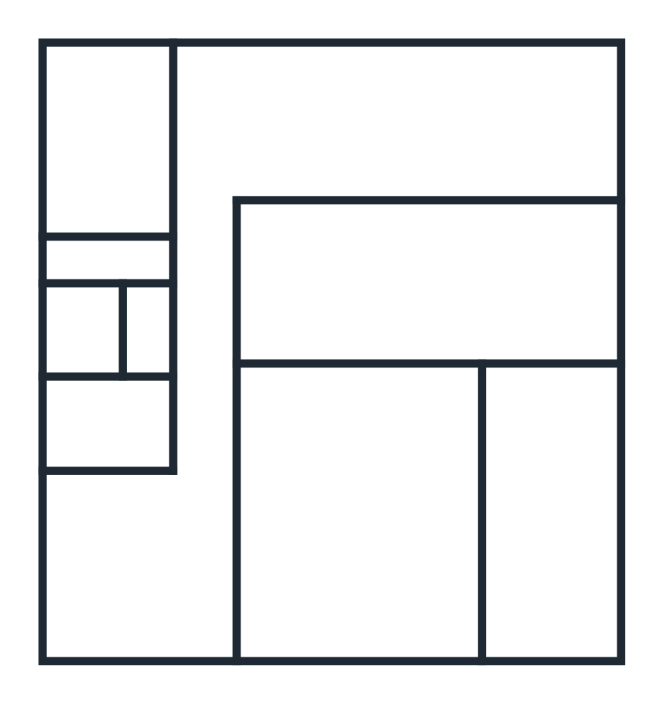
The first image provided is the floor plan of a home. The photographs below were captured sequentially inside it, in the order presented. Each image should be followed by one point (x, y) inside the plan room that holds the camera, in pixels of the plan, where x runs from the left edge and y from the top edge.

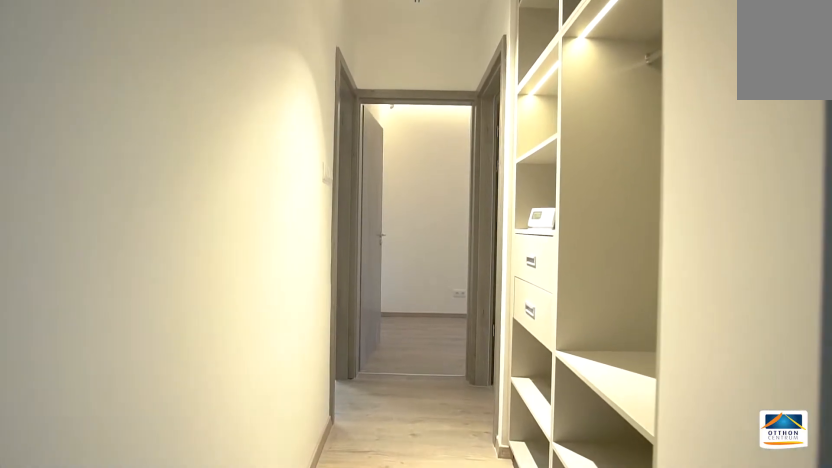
(210, 325)
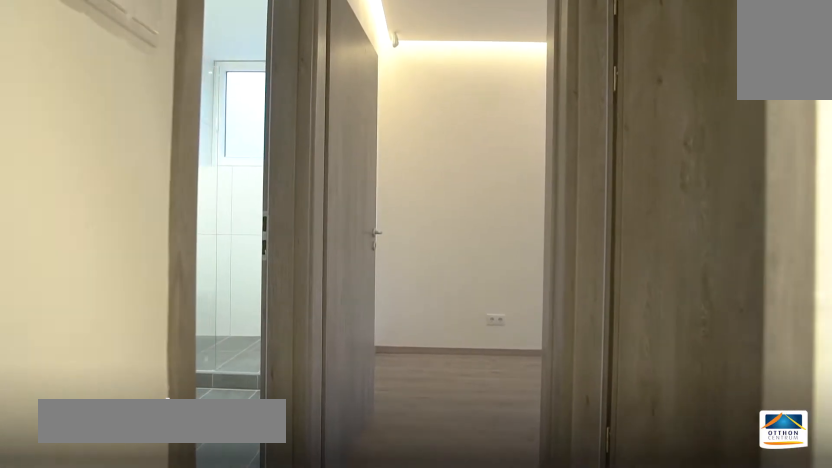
(210, 324)
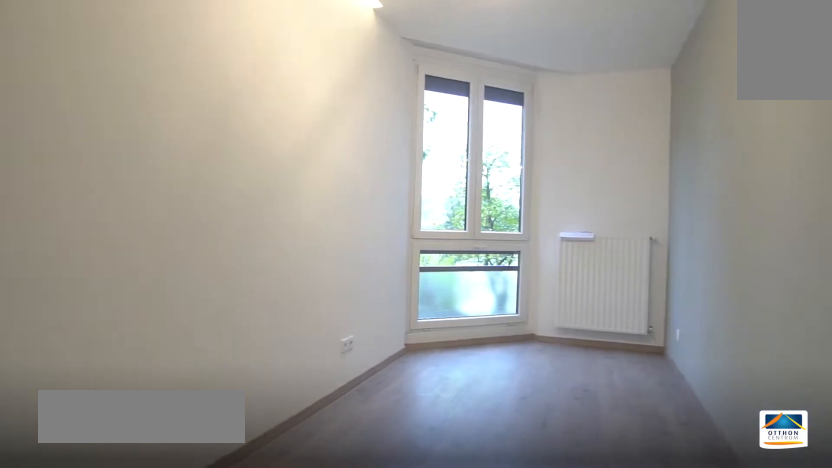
(402, 127)
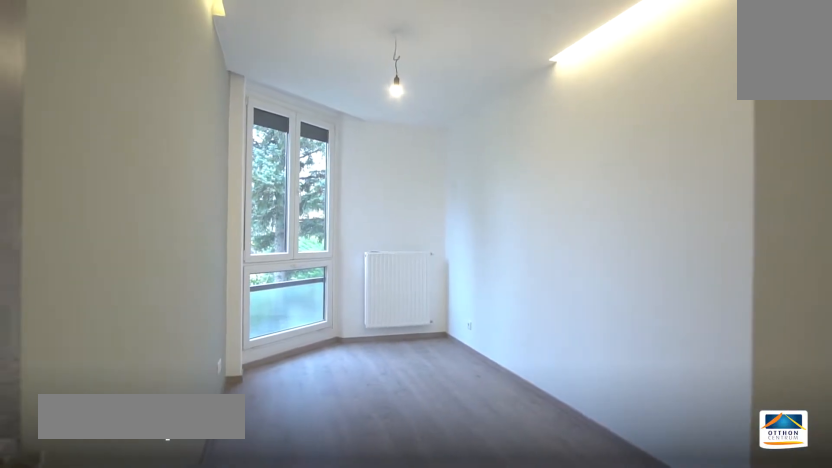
(409, 284)
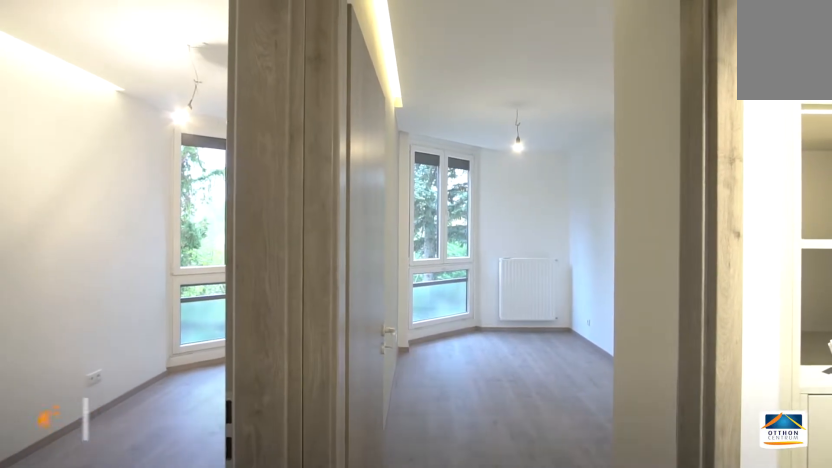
(412, 284)
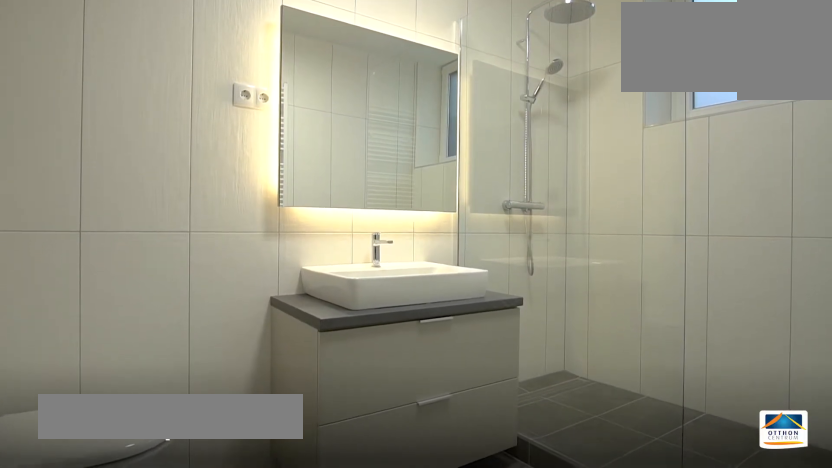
(107, 157)
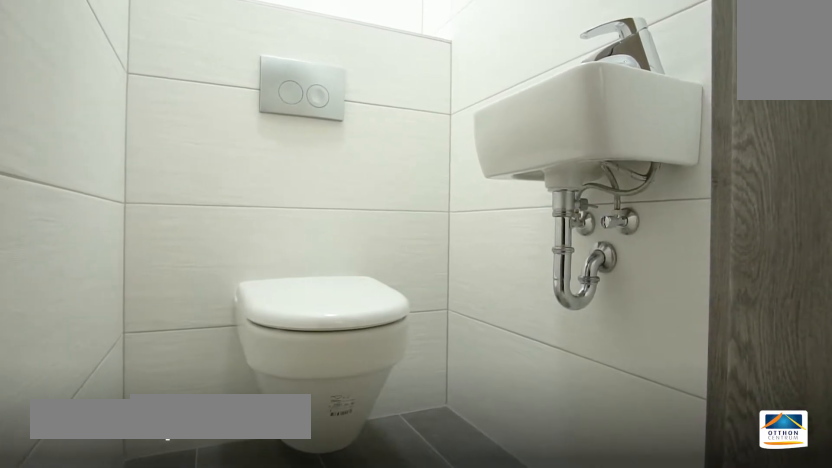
(94, 325)
